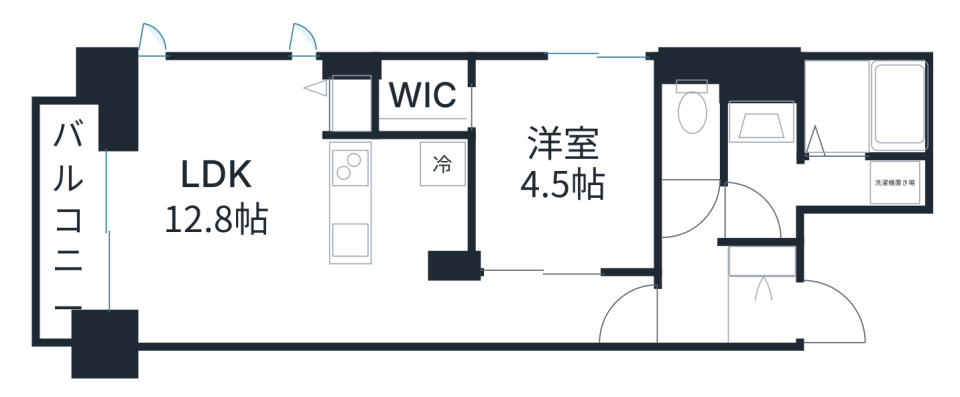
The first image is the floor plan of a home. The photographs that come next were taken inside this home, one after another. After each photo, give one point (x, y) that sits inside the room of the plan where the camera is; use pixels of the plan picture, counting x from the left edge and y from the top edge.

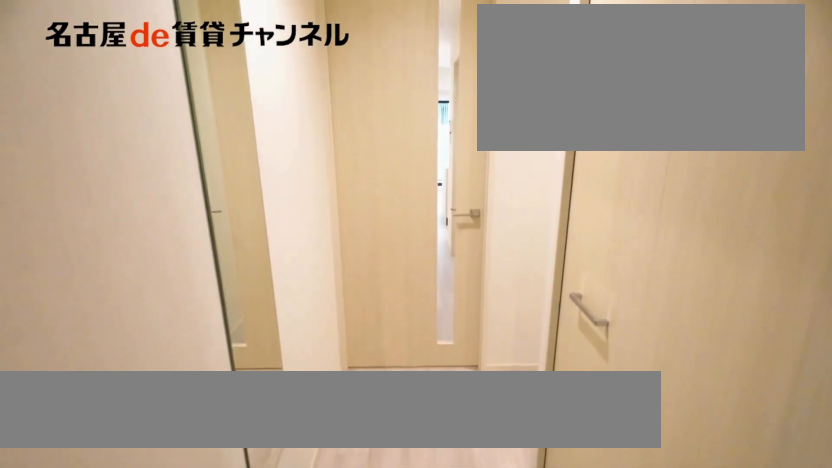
(764, 257)
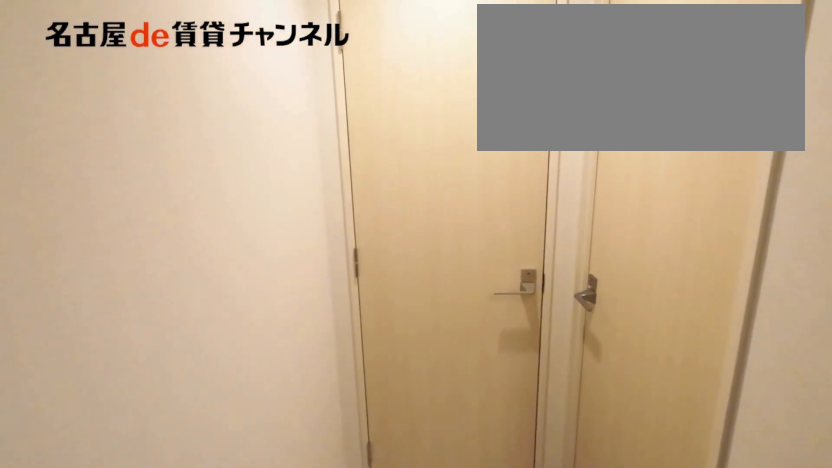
(764, 257)
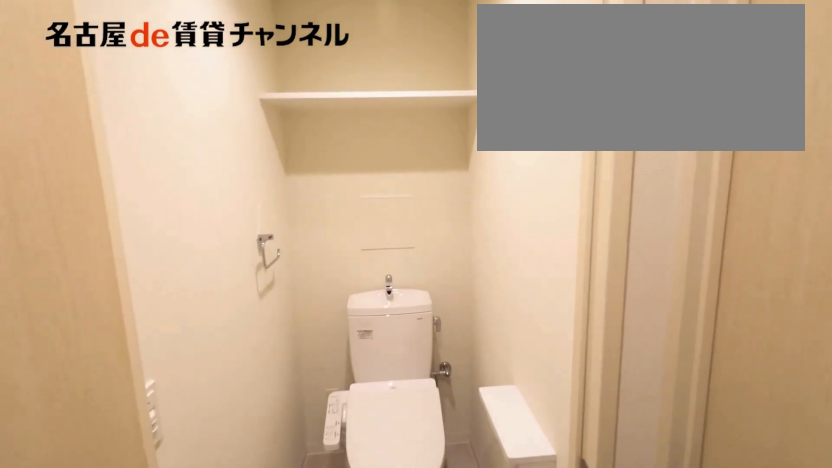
(693, 117)
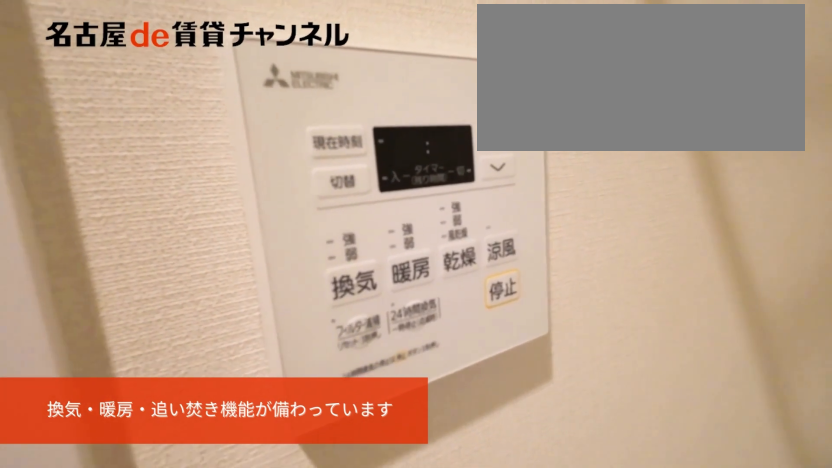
(818, 184)
